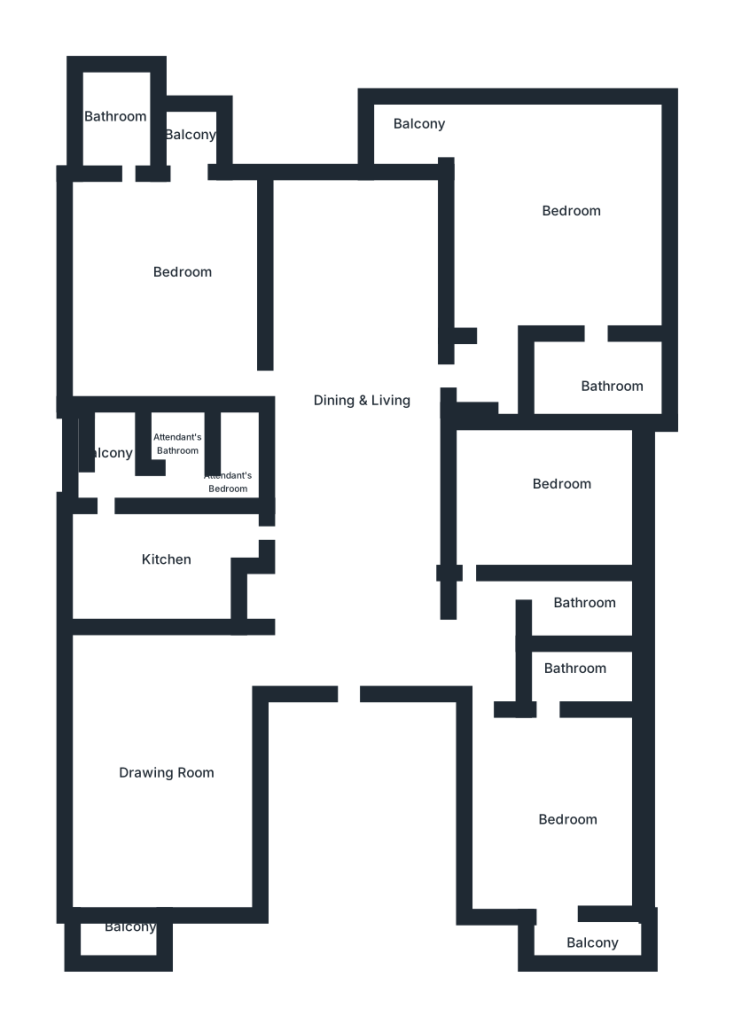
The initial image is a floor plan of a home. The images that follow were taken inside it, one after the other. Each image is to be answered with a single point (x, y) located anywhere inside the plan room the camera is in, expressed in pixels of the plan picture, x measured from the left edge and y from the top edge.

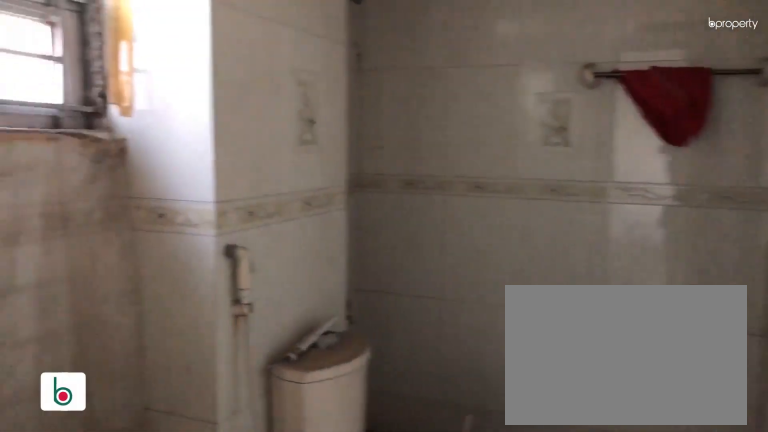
(116, 140)
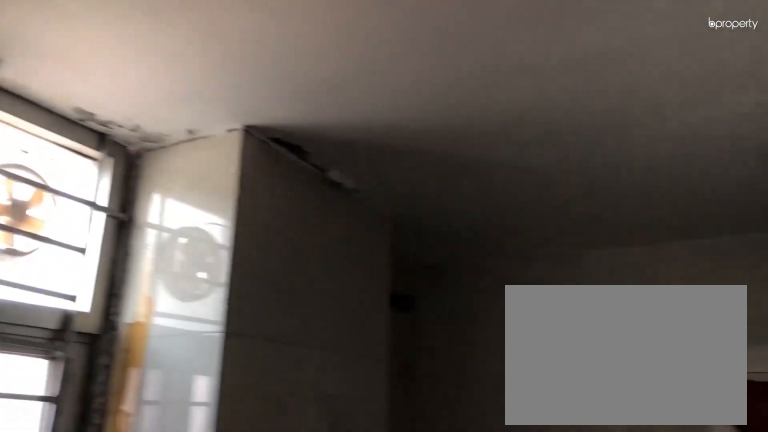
(116, 140)
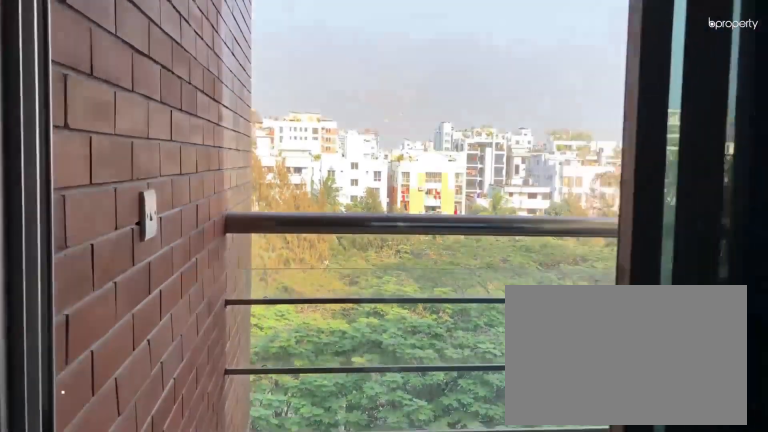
(167, 134)
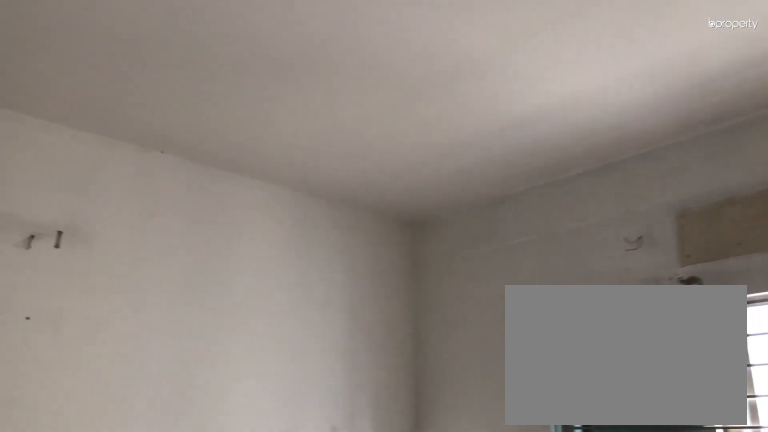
(544, 554)
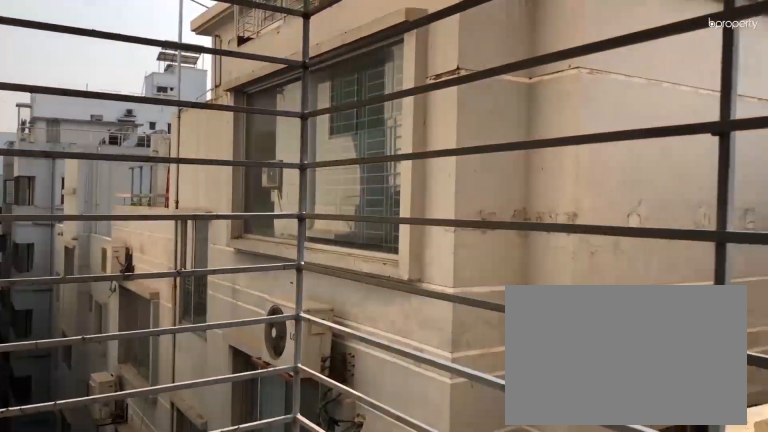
(592, 941)
